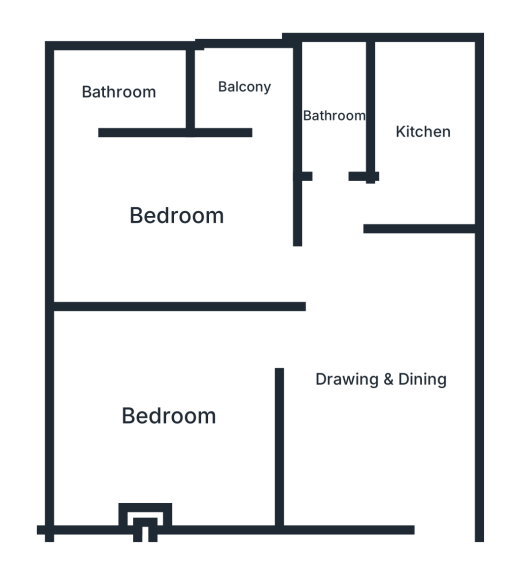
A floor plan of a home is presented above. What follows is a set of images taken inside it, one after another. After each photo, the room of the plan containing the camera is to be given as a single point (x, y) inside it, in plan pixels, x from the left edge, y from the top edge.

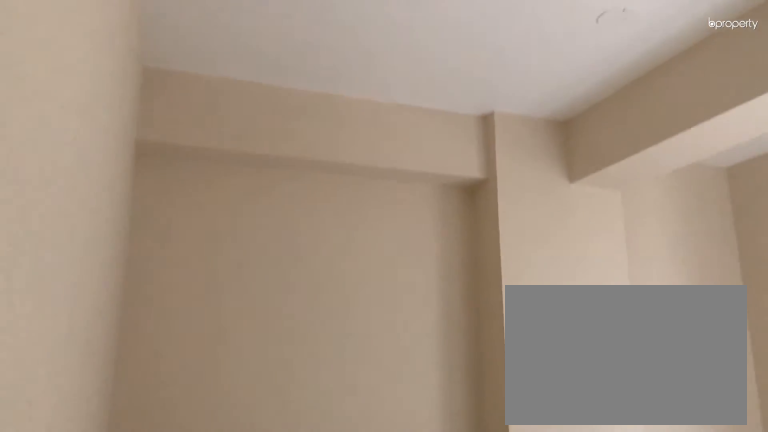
(167, 415)
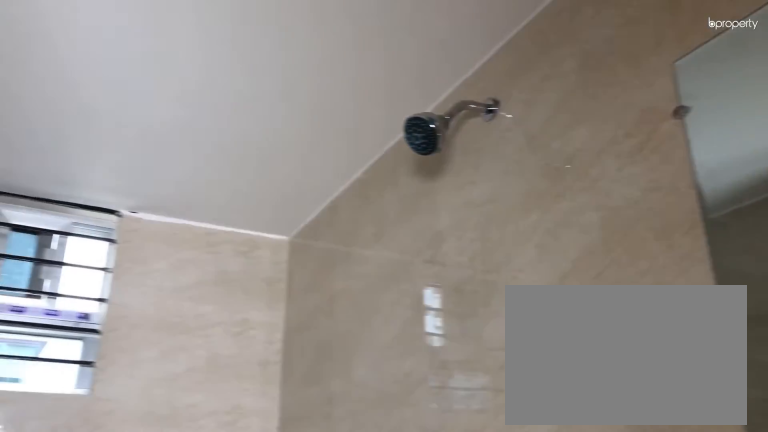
(332, 116)
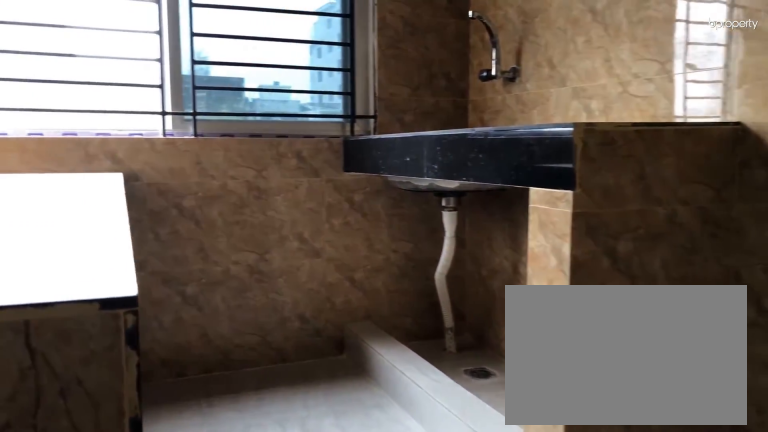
(422, 131)
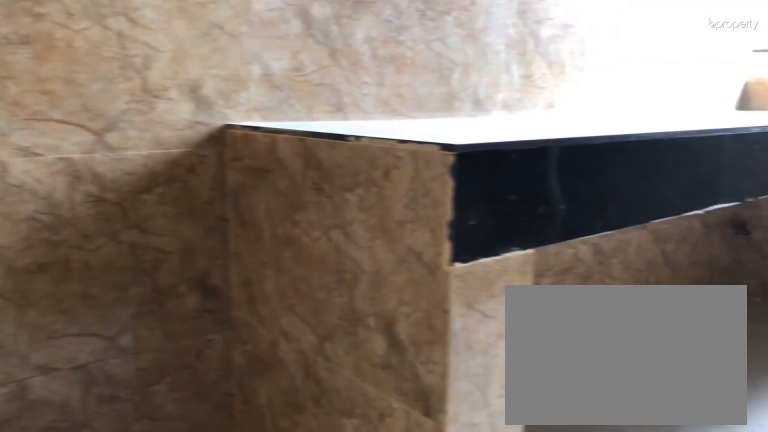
(422, 131)
